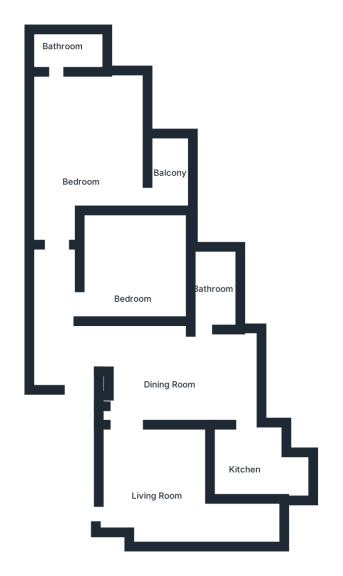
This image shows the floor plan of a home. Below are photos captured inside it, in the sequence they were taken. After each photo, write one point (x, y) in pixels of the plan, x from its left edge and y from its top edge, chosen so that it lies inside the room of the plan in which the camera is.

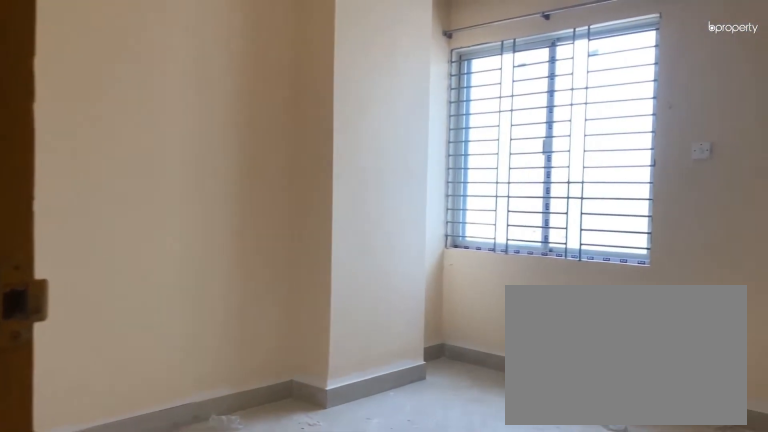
(130, 278)
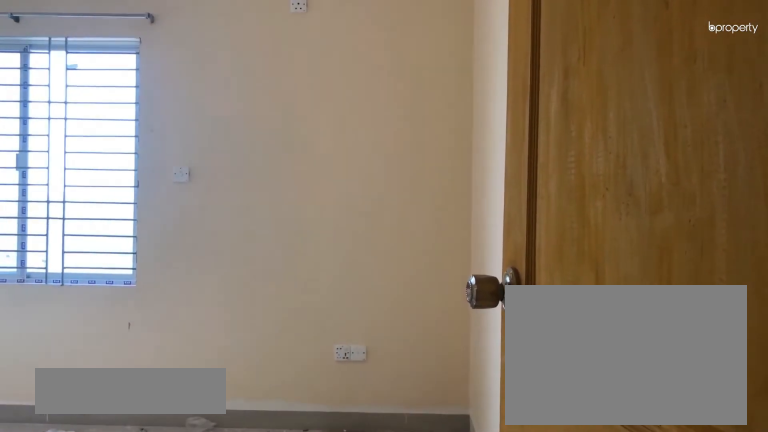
(130, 278)
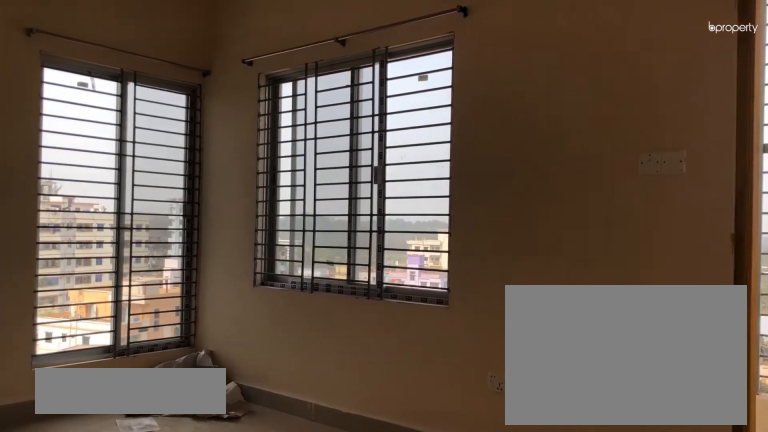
(84, 154)
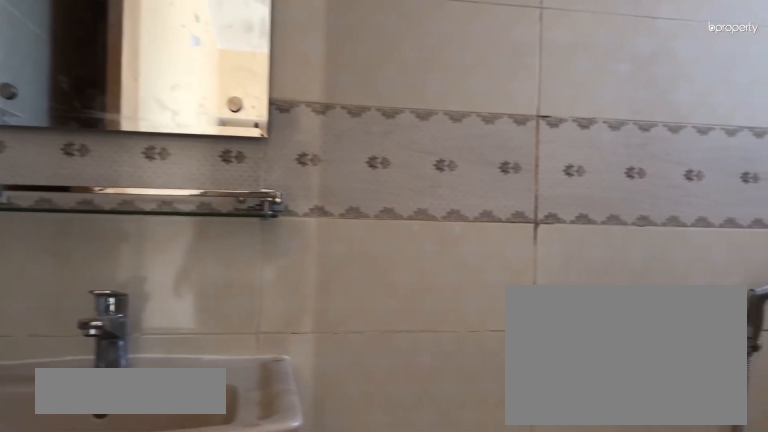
(79, 52)
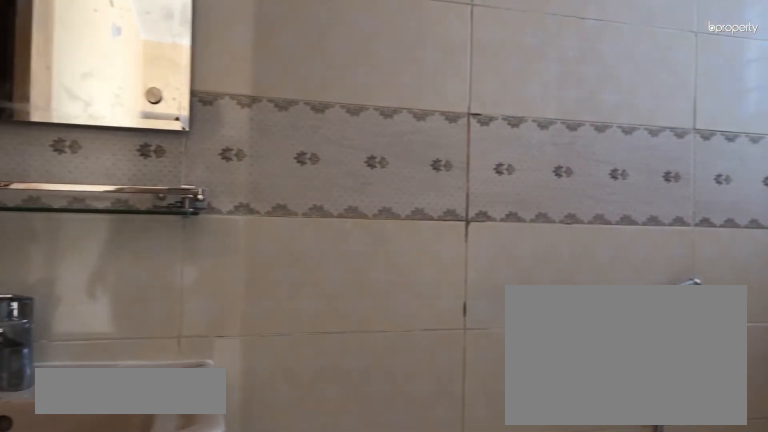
(79, 52)
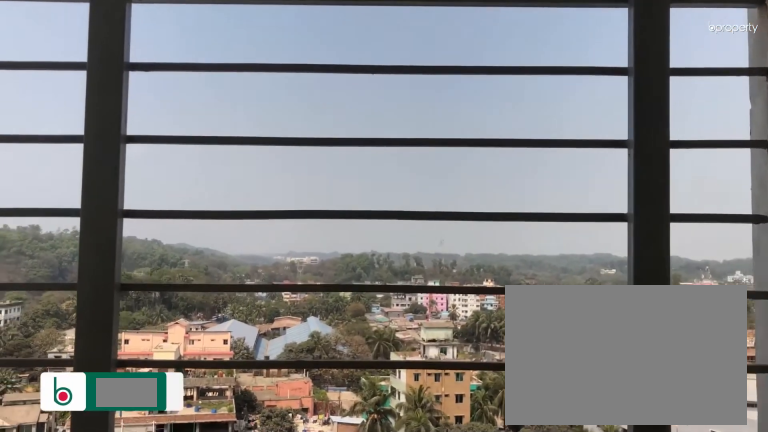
(169, 173)
